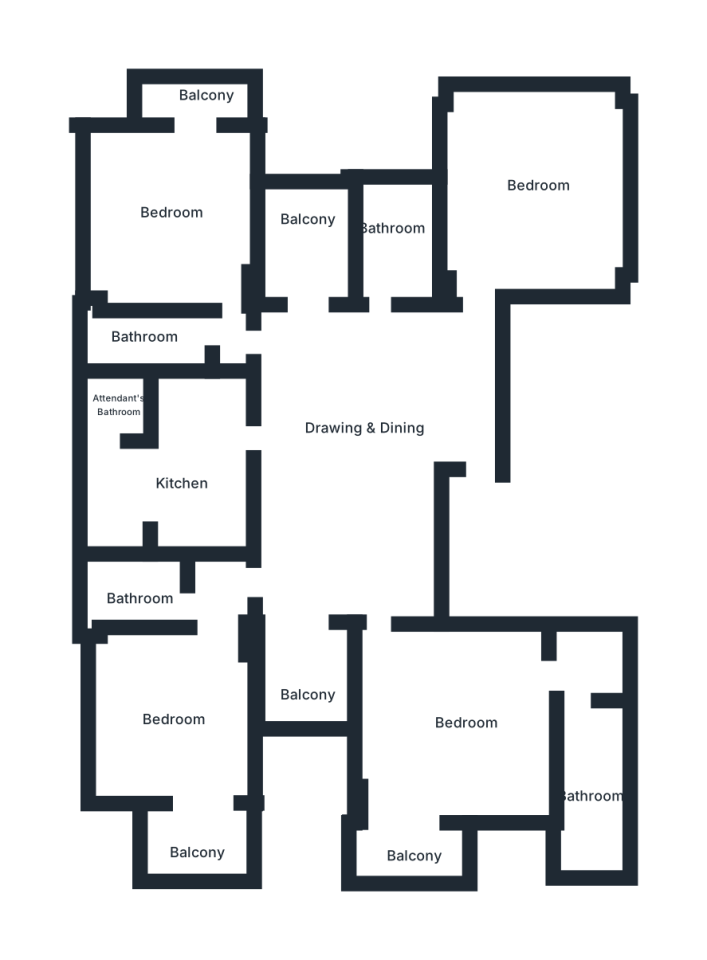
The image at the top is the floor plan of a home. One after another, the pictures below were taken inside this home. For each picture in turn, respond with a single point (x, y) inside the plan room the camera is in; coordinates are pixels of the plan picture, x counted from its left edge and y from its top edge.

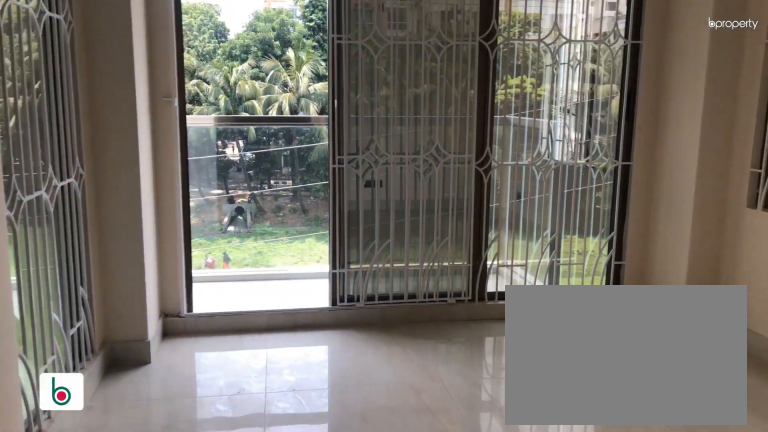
(181, 731)
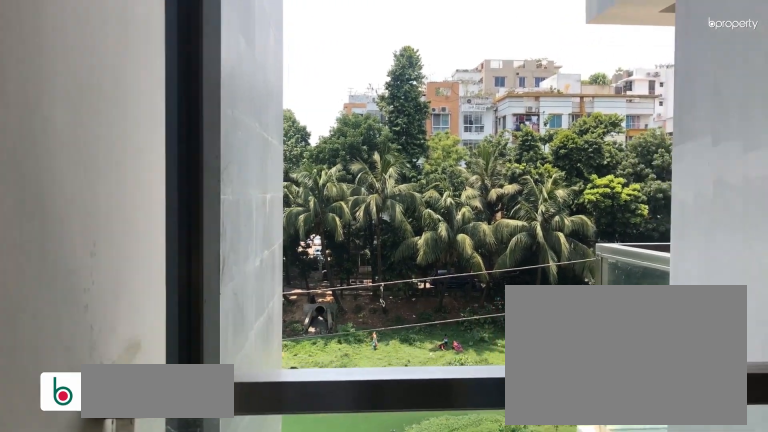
(298, 678)
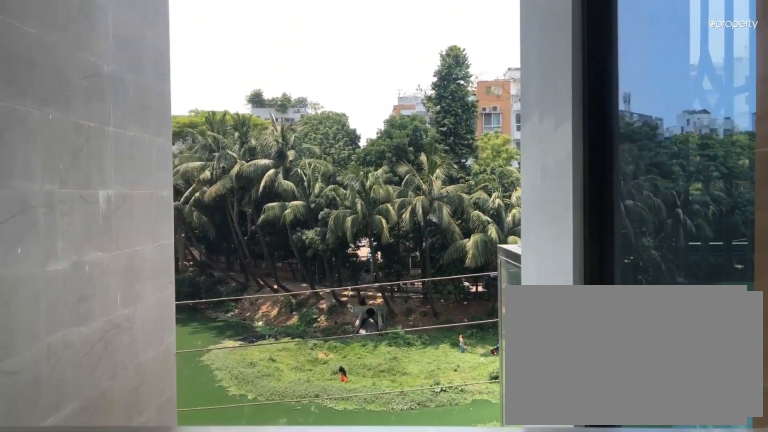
(298, 678)
